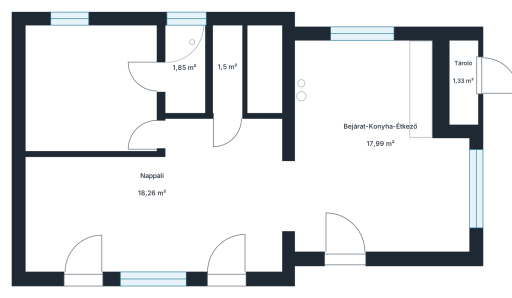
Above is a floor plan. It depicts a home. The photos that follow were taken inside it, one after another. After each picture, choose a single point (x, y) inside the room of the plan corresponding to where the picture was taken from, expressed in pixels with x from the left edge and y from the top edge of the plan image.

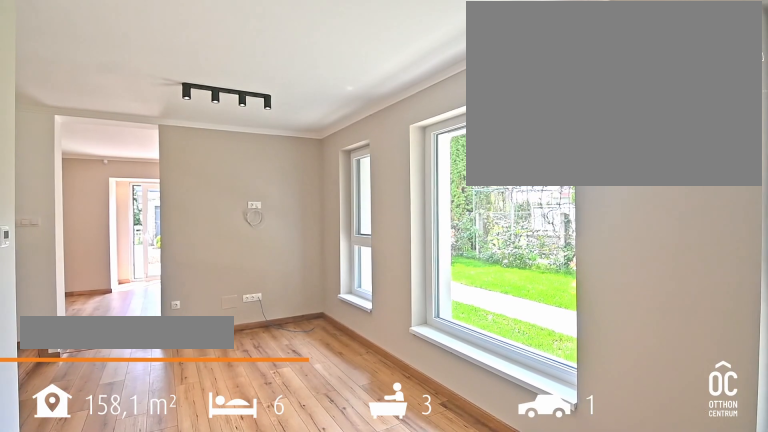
(152, 212)
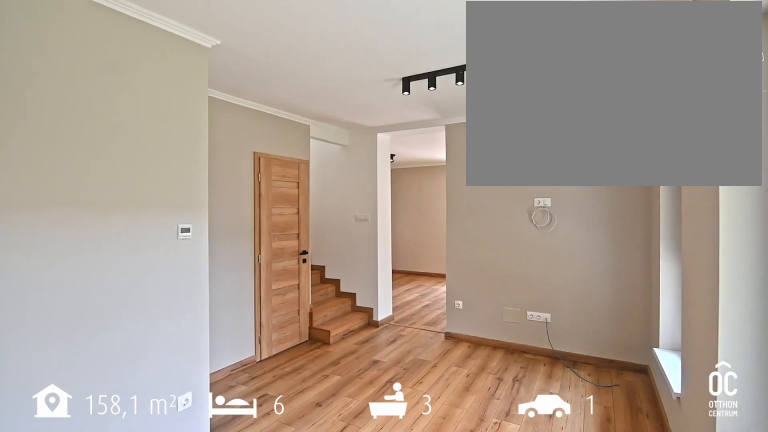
(152, 212)
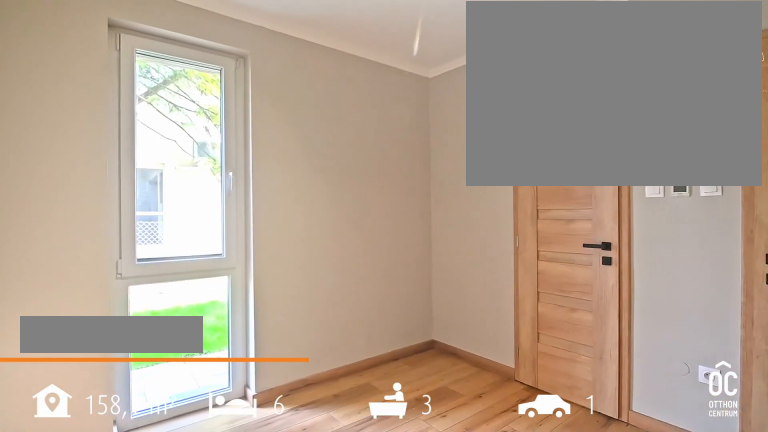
(91, 86)
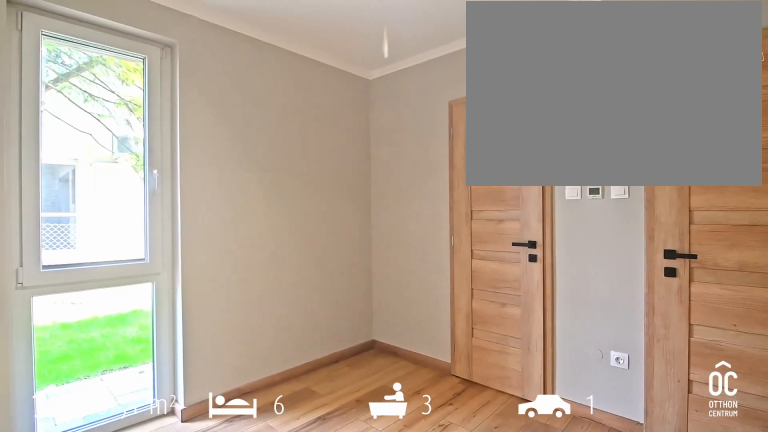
(91, 86)
